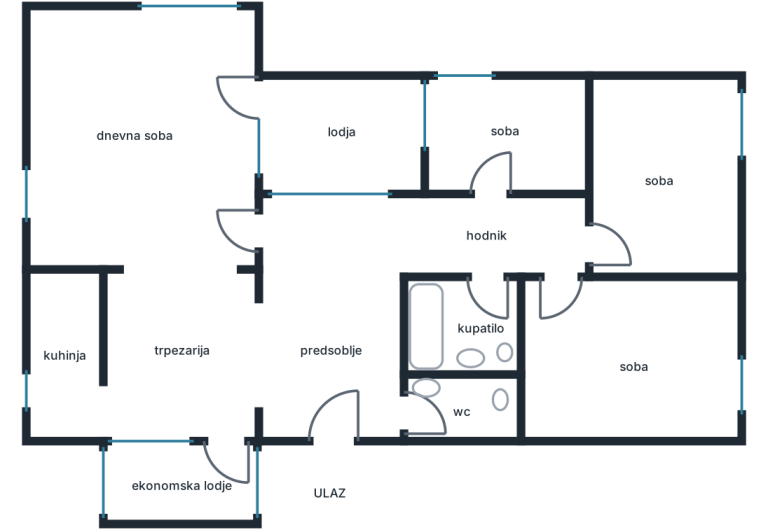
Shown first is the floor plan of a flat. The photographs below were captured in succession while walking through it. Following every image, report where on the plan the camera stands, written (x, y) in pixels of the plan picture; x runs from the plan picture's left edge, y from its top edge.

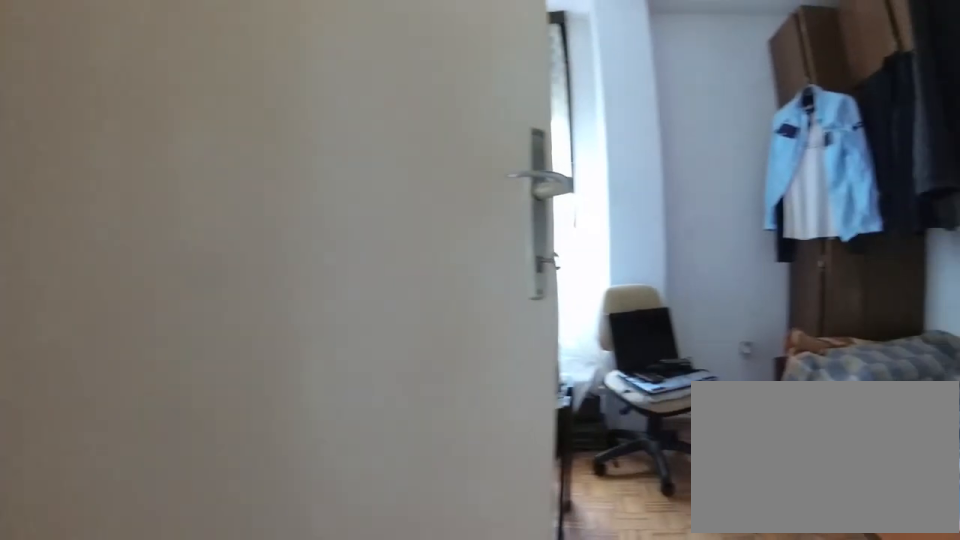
(508, 232)
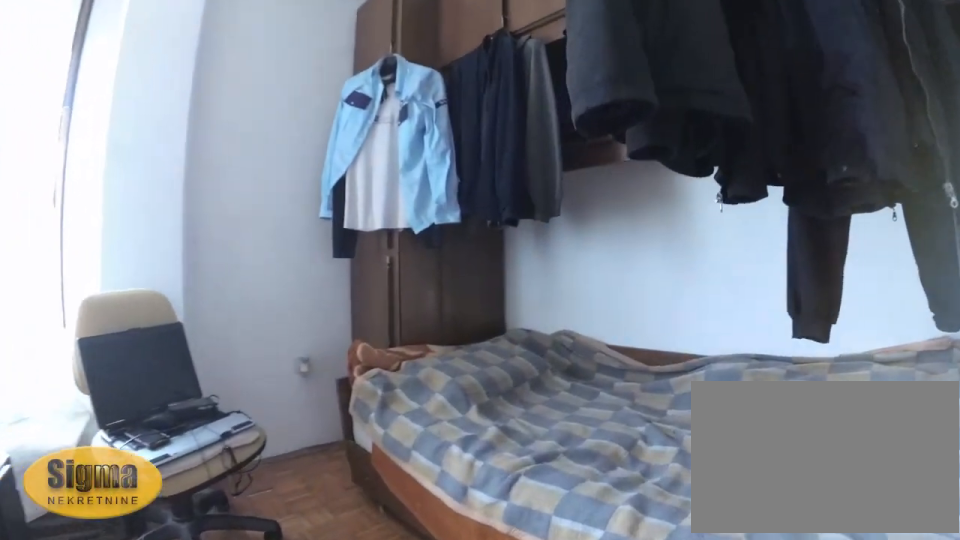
(502, 205)
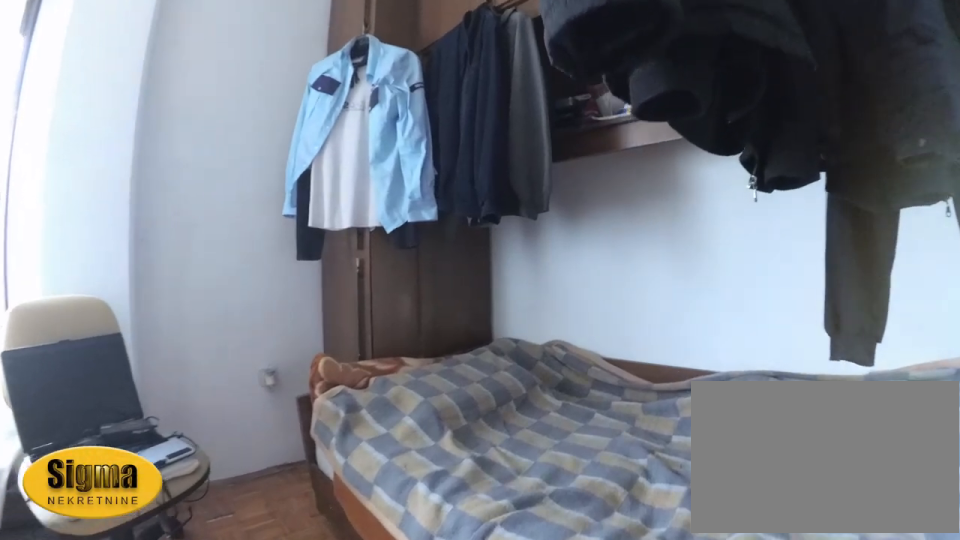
(508, 196)
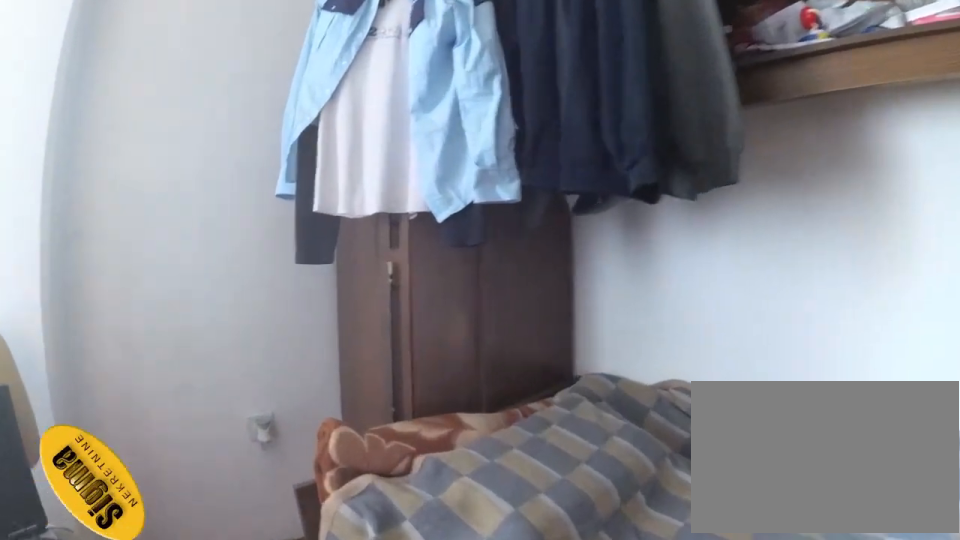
(520, 182)
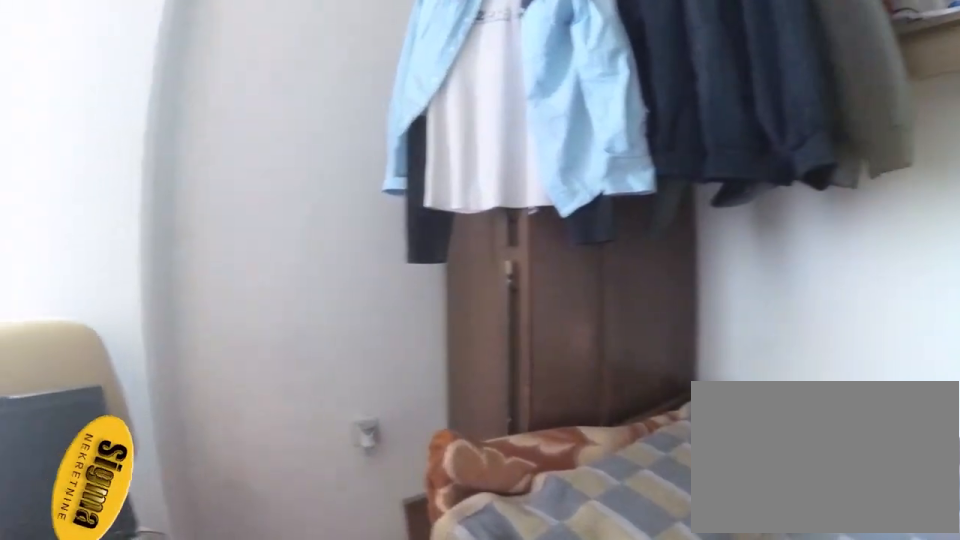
(527, 180)
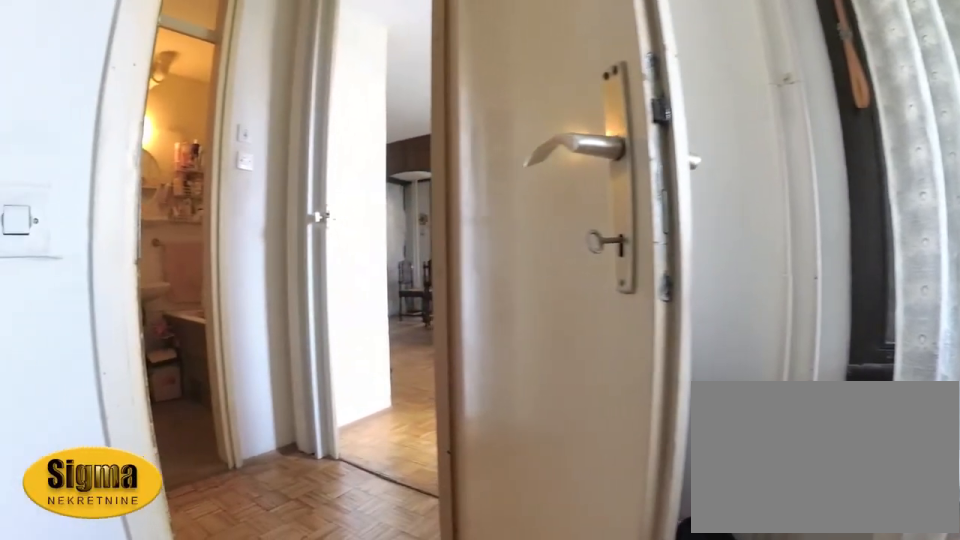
(535, 134)
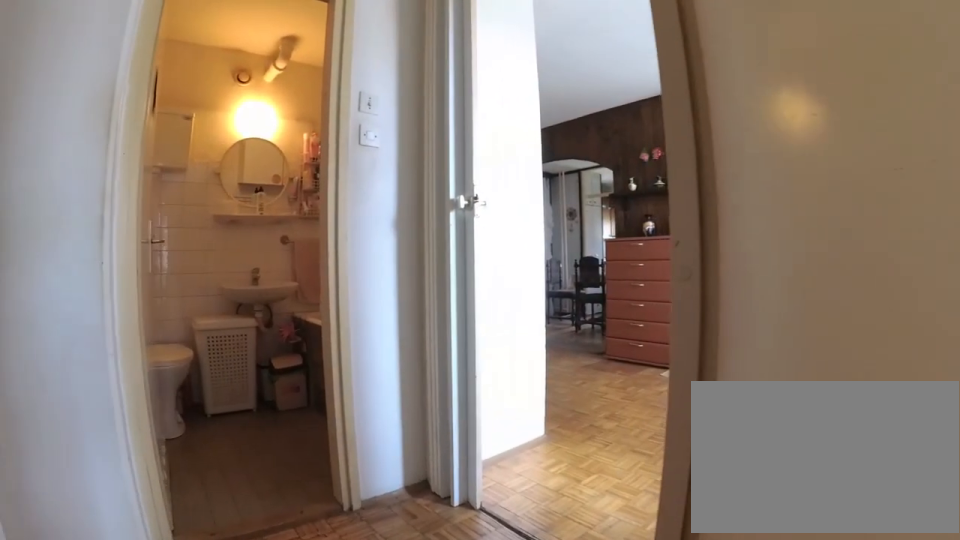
(503, 162)
